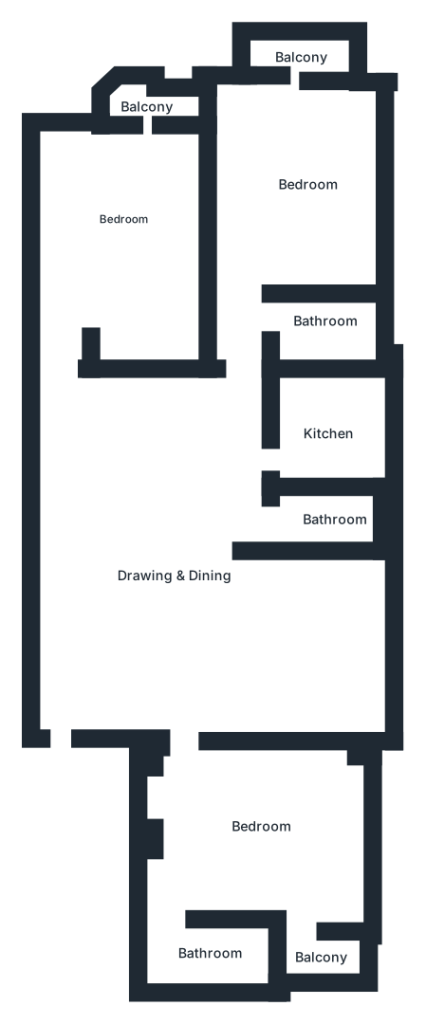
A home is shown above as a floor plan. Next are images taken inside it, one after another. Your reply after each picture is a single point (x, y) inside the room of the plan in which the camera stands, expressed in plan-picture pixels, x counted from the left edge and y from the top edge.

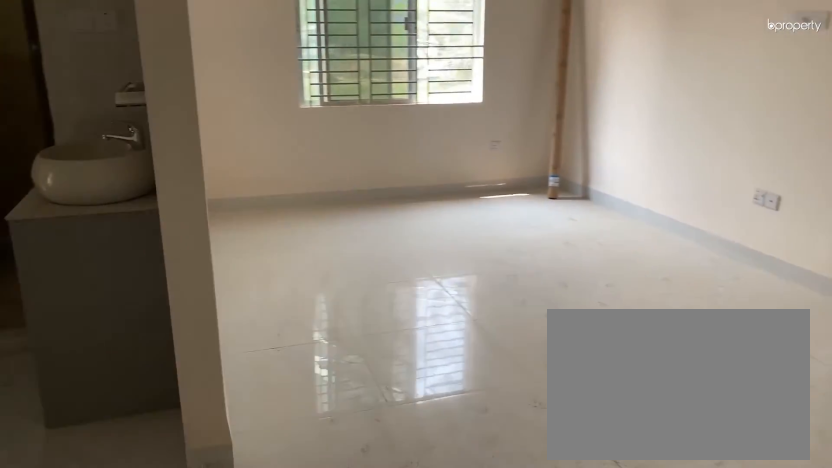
(184, 618)
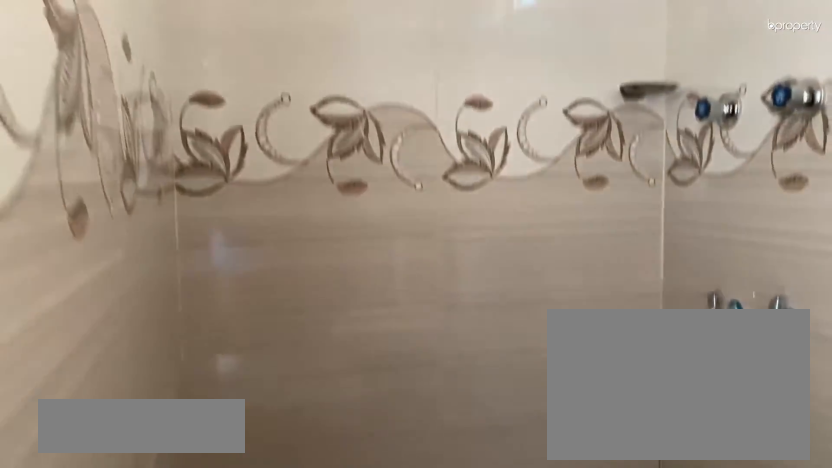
(205, 950)
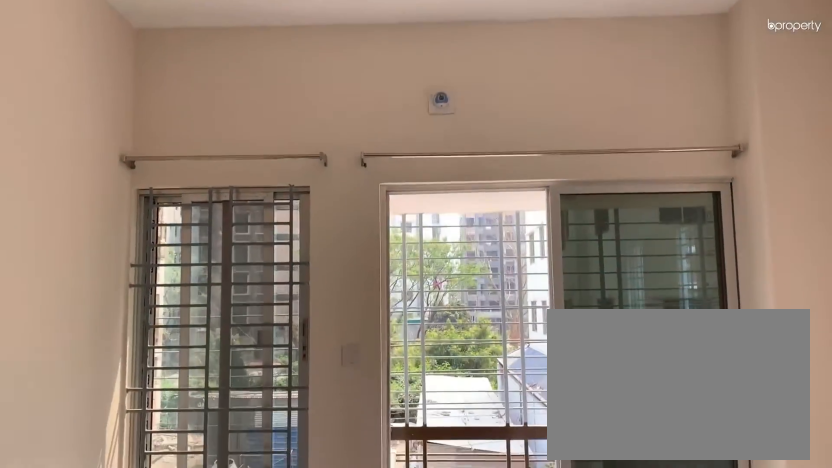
(296, 161)
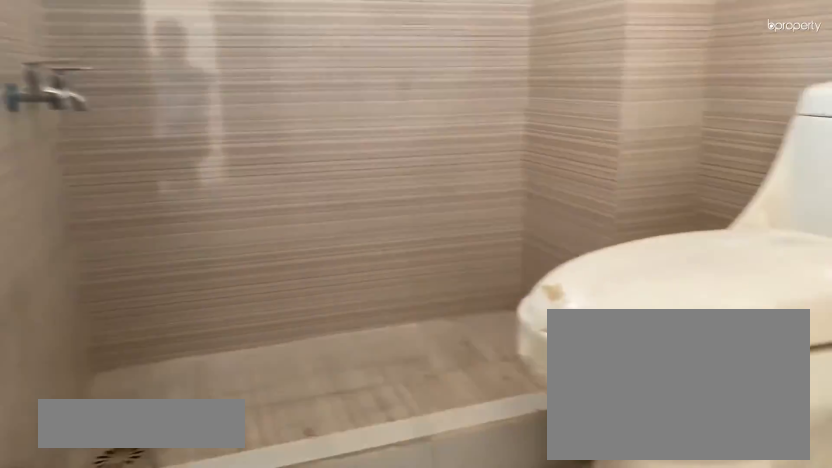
(321, 330)
